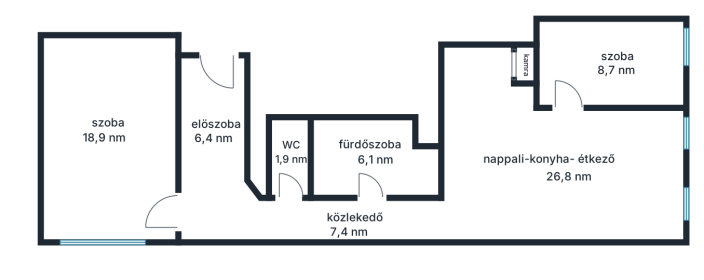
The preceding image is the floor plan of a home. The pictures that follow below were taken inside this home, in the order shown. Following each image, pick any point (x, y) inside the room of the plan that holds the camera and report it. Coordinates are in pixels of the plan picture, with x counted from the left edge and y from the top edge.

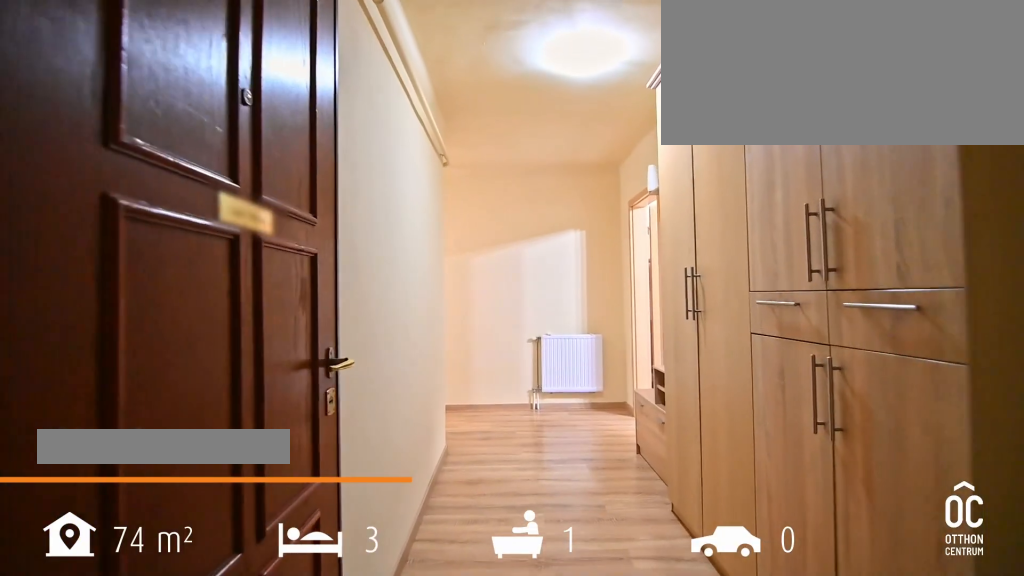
(211, 144)
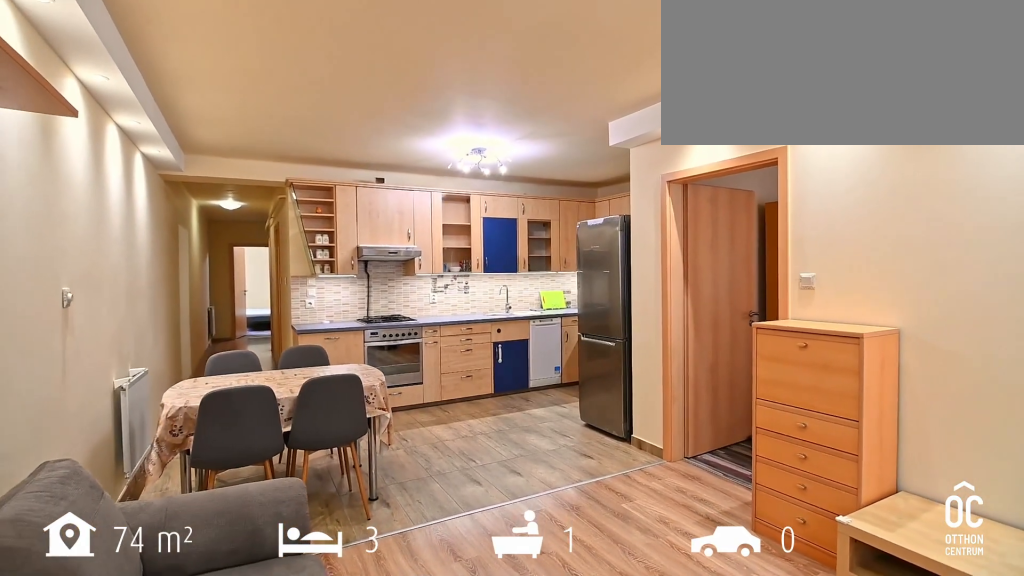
(561, 169)
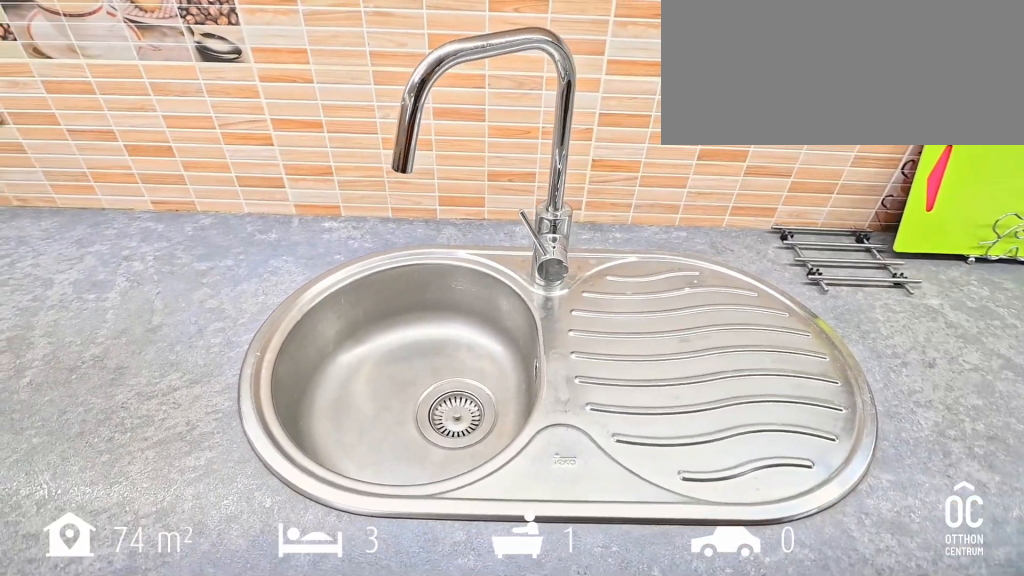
(561, 169)
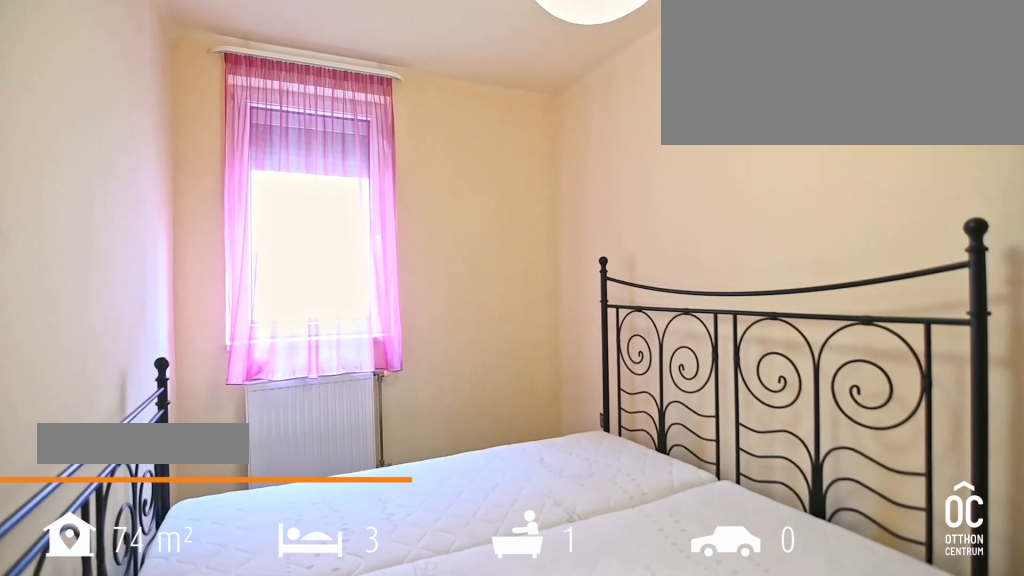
(610, 60)
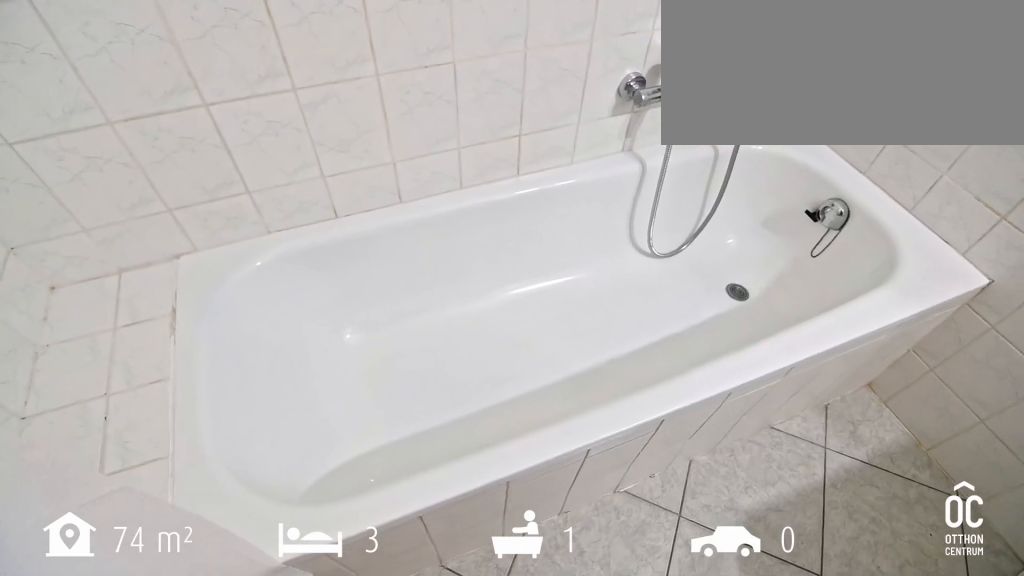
(365, 155)
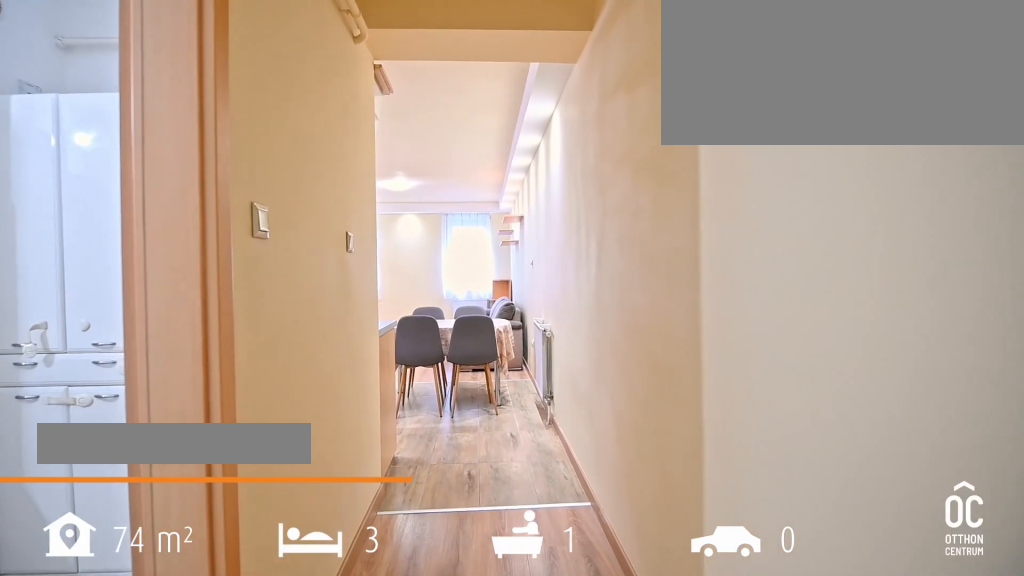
(353, 221)
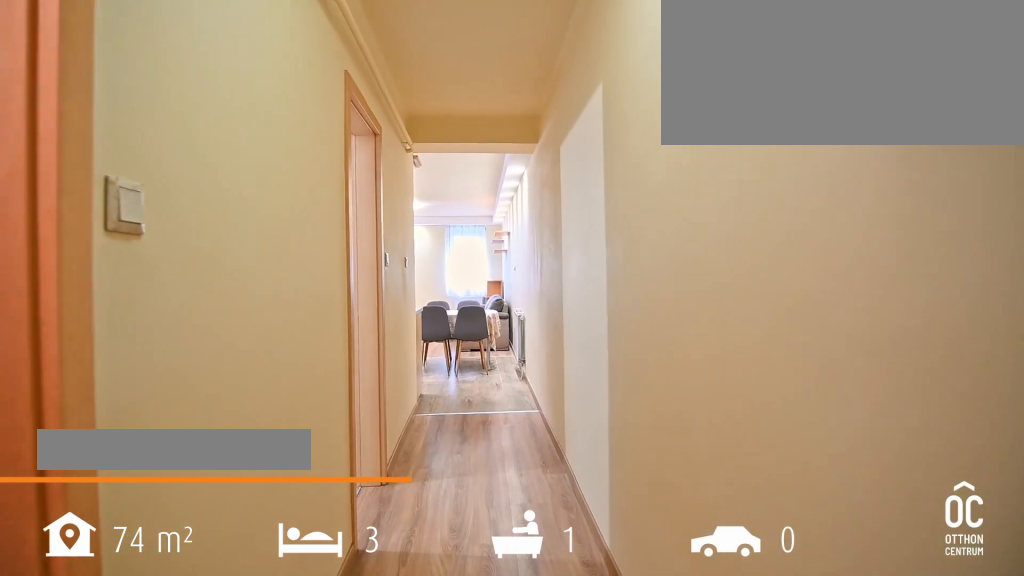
(353, 221)
